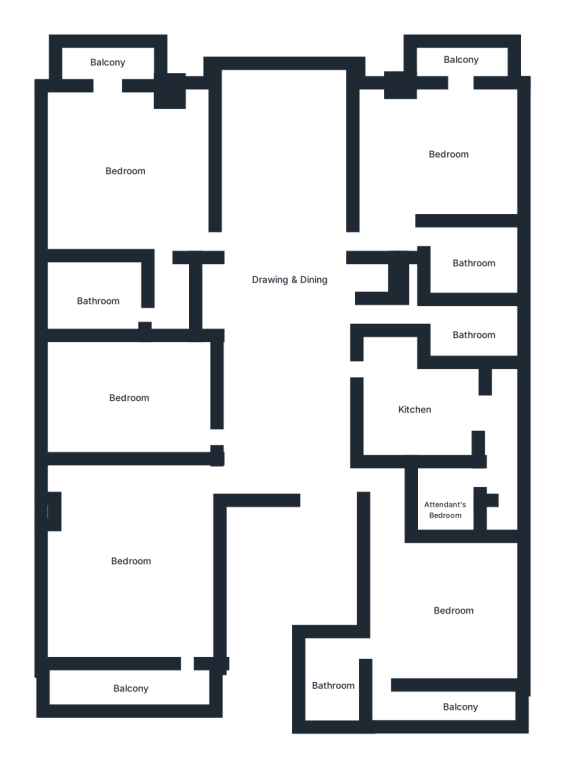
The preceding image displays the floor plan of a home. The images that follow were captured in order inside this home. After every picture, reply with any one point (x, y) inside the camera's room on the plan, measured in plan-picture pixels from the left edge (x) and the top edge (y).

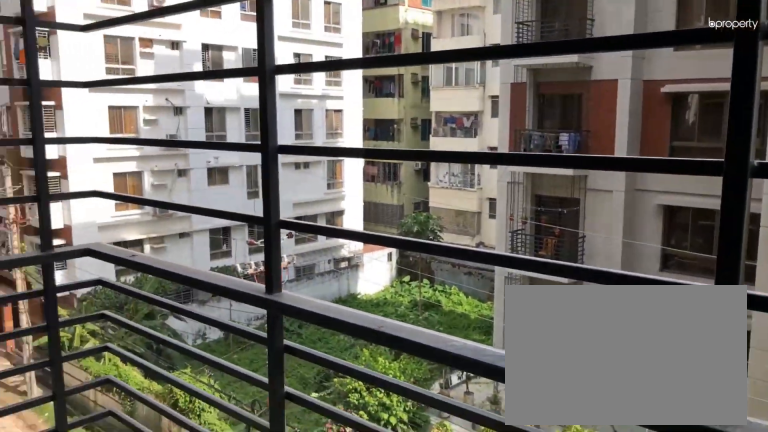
(459, 60)
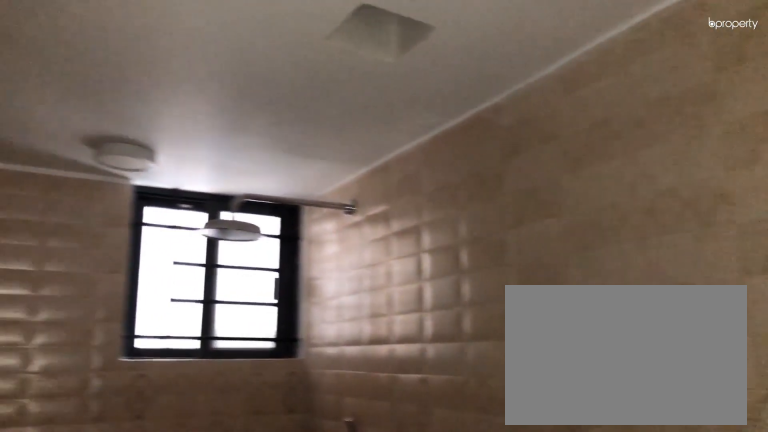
(472, 329)
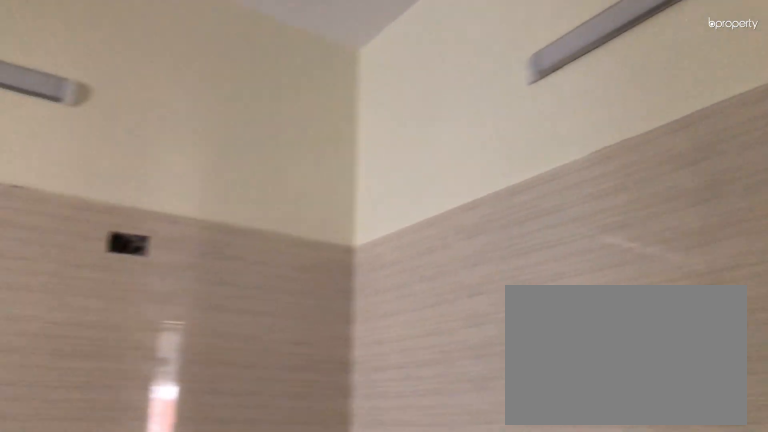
(425, 411)
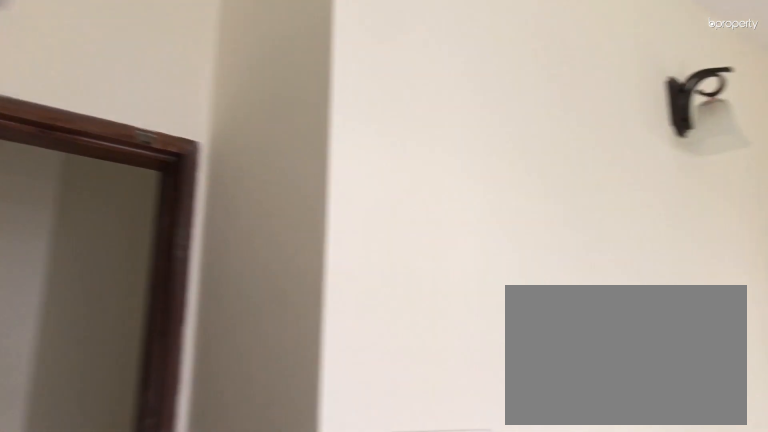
(448, 611)
